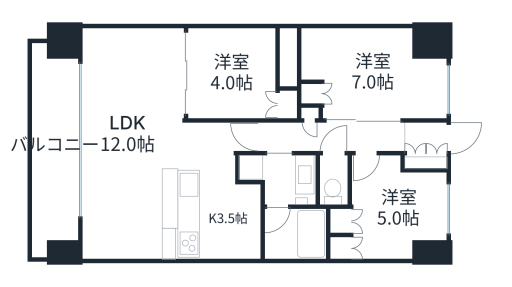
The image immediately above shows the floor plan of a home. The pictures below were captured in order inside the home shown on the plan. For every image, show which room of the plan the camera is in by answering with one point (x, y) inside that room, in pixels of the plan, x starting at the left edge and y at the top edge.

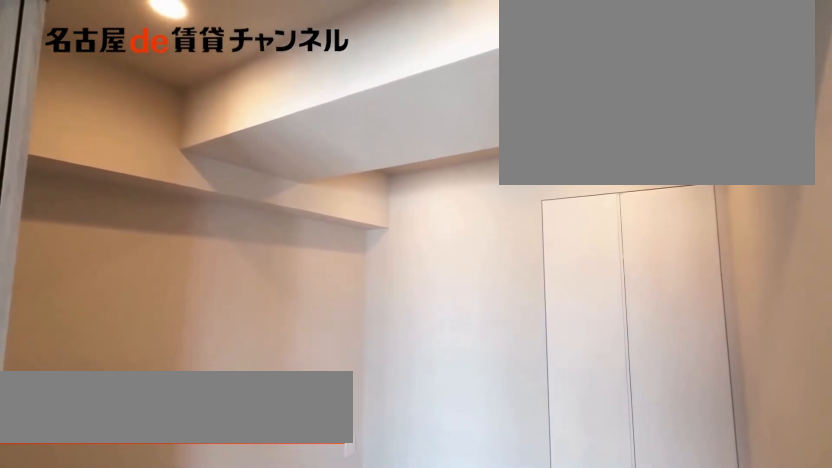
(231, 75)
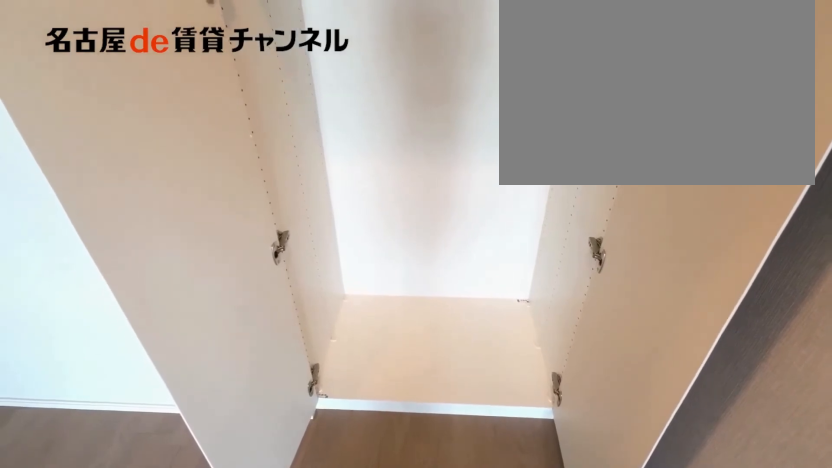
(289, 105)
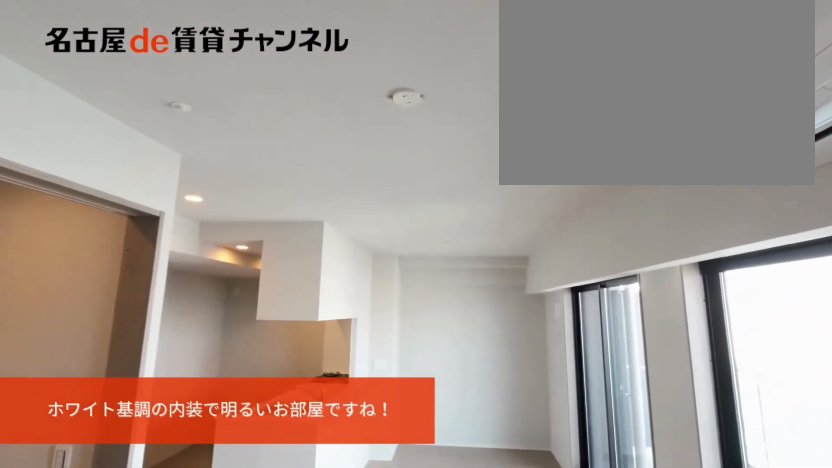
(128, 136)
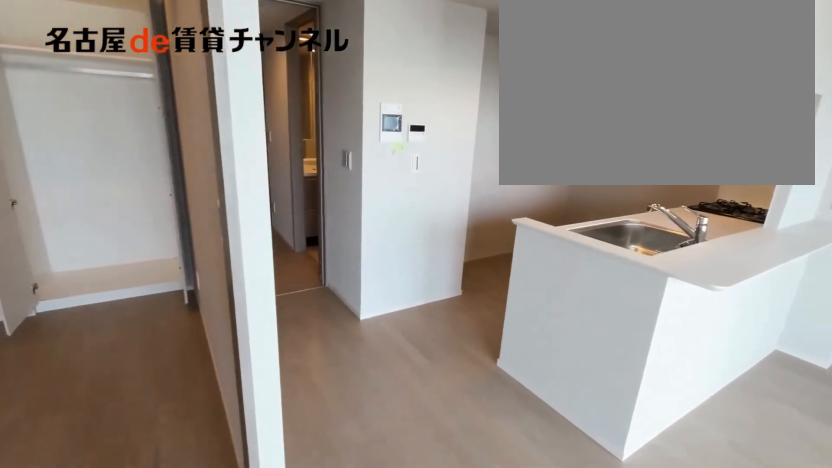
(128, 136)
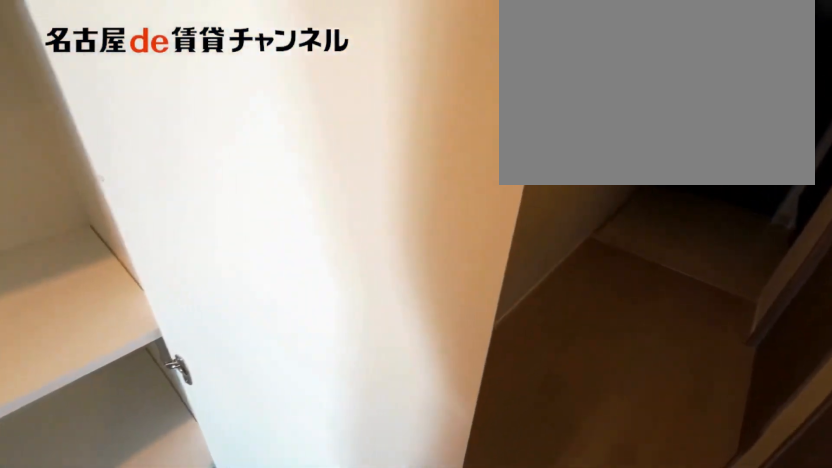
(308, 113)
